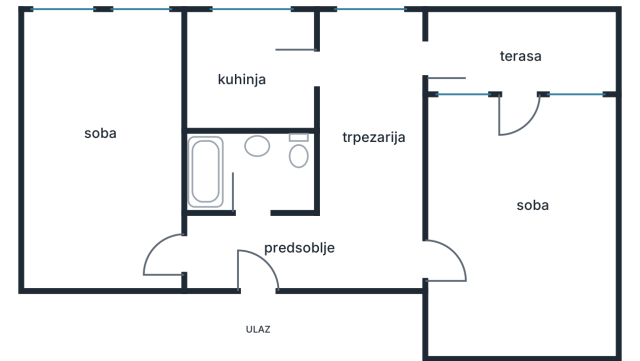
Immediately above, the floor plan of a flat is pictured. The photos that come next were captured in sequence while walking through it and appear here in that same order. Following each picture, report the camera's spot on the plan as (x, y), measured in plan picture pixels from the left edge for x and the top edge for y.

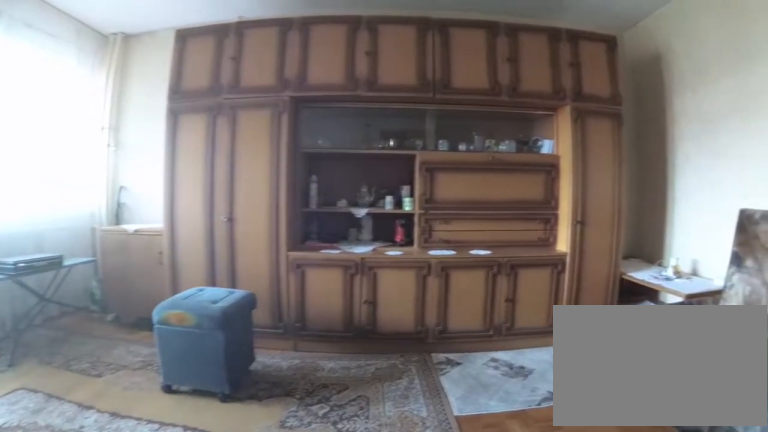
(435, 253)
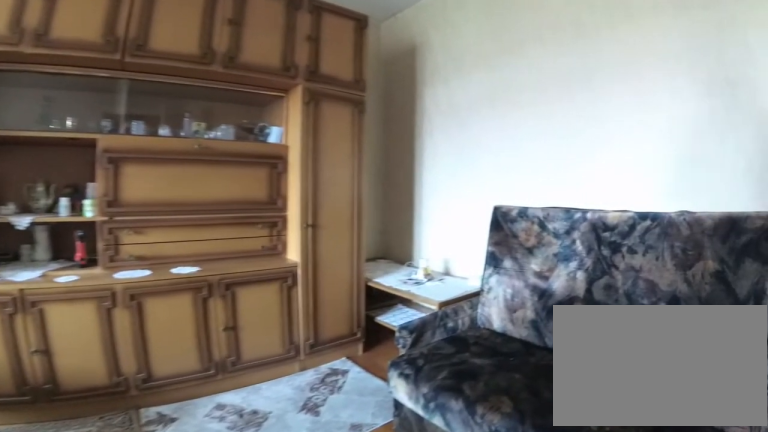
(469, 268)
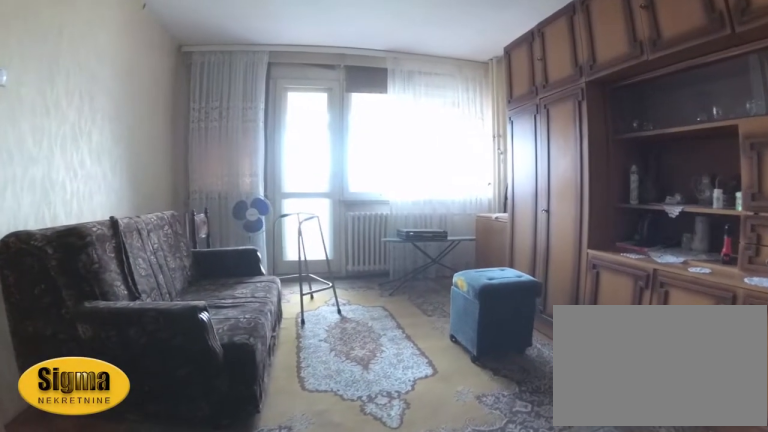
(523, 316)
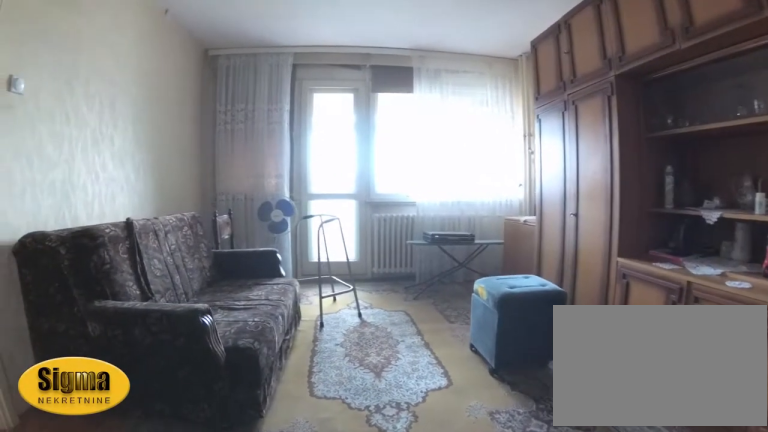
(523, 310)
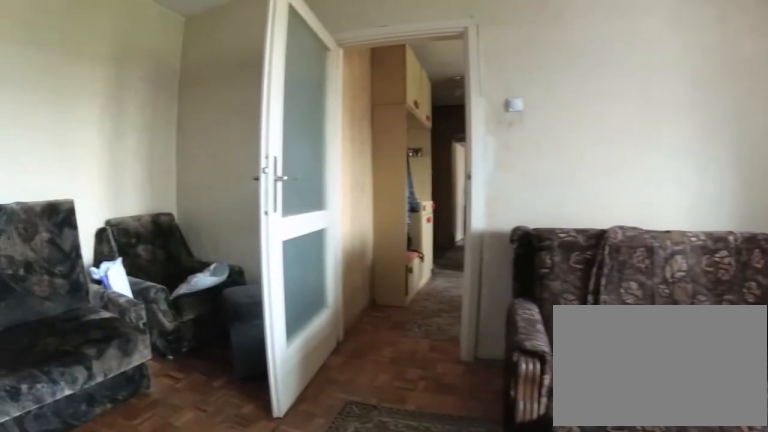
(532, 237)
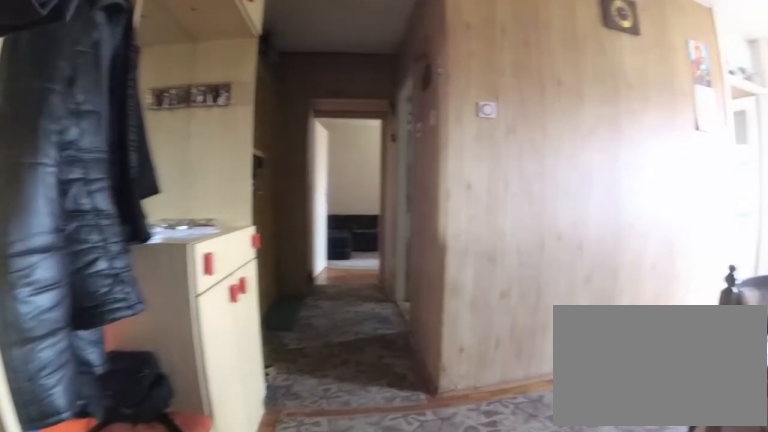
(427, 259)
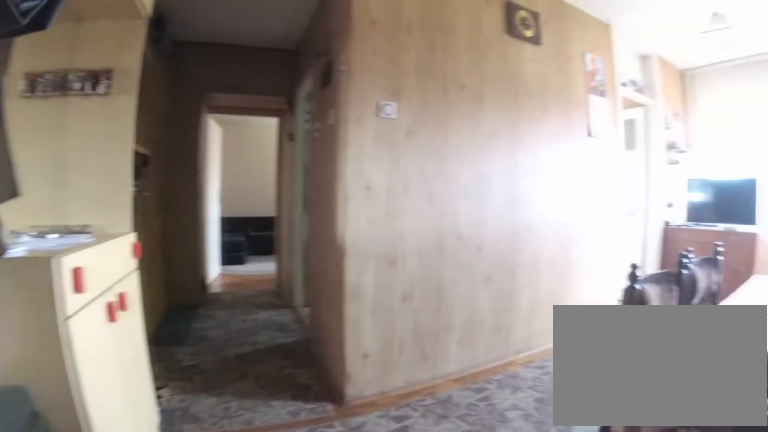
(424, 260)
